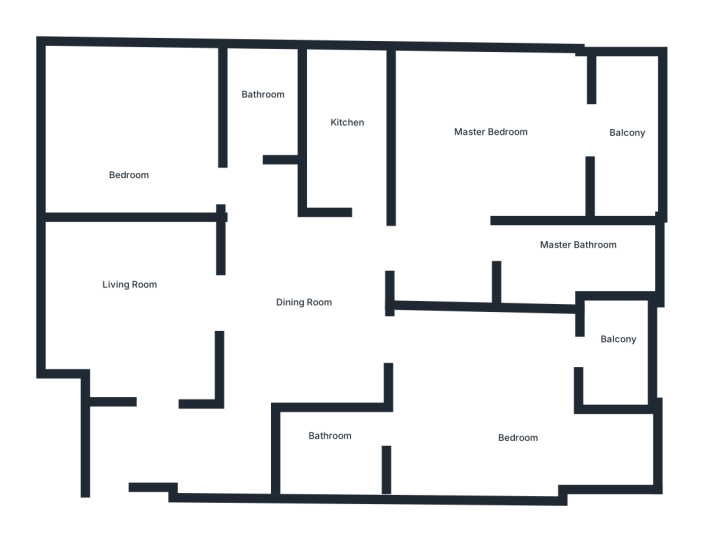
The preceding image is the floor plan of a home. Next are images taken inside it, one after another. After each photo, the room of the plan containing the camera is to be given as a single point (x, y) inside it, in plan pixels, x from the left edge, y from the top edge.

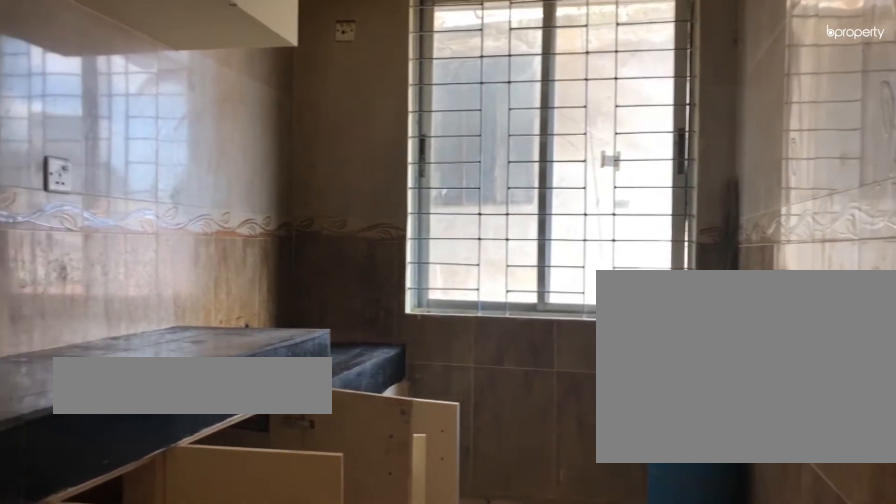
(347, 131)
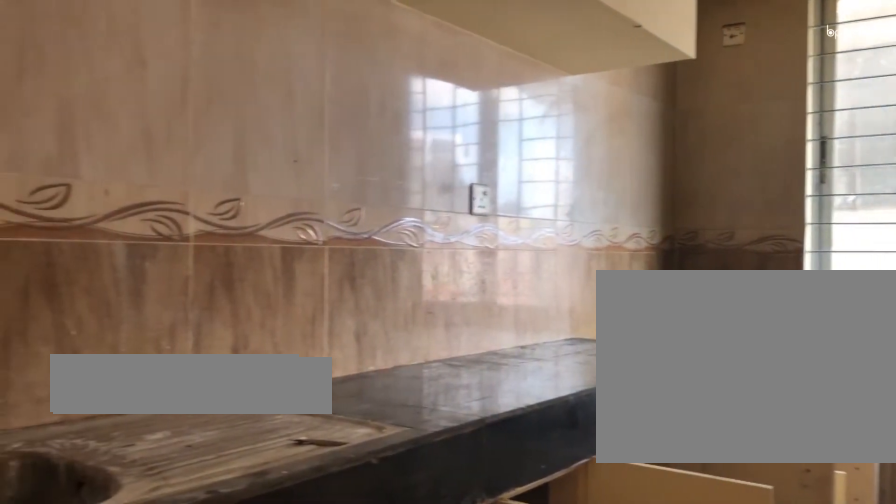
(347, 131)
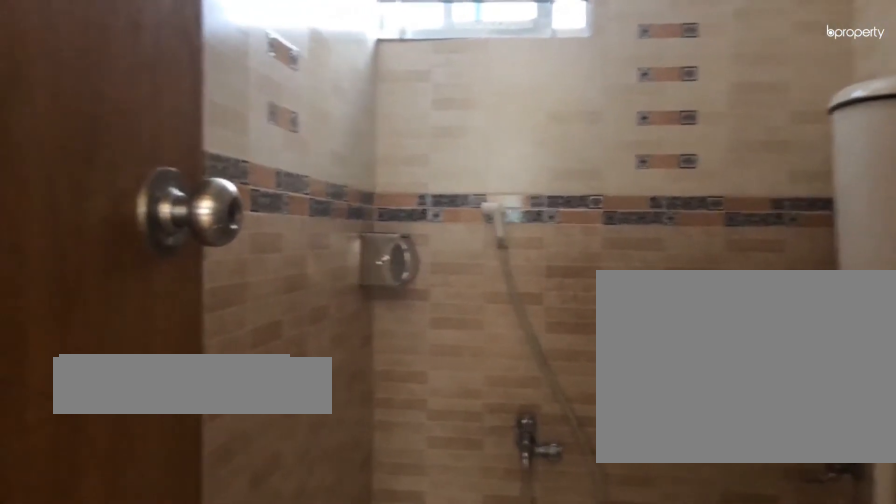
(263, 94)
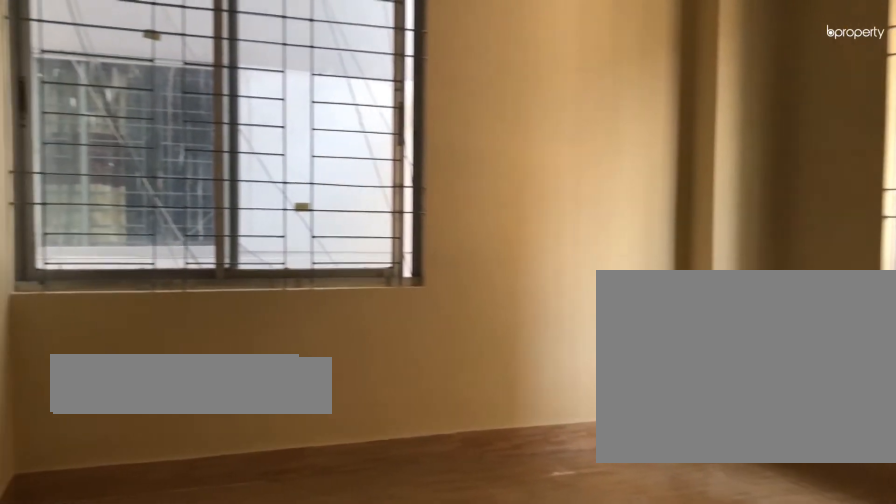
(132, 114)
